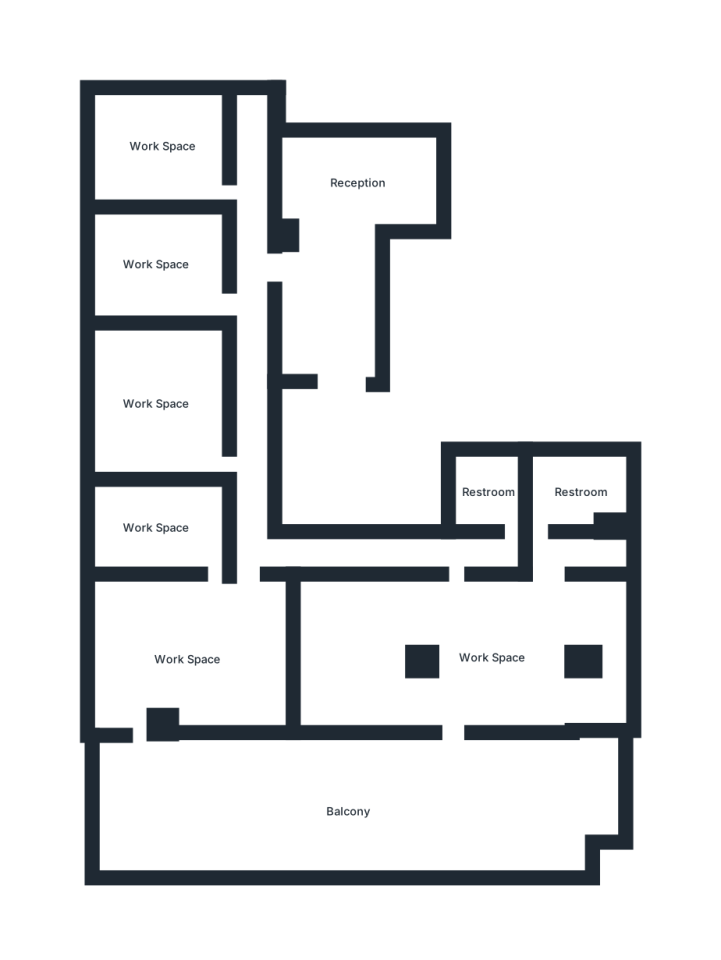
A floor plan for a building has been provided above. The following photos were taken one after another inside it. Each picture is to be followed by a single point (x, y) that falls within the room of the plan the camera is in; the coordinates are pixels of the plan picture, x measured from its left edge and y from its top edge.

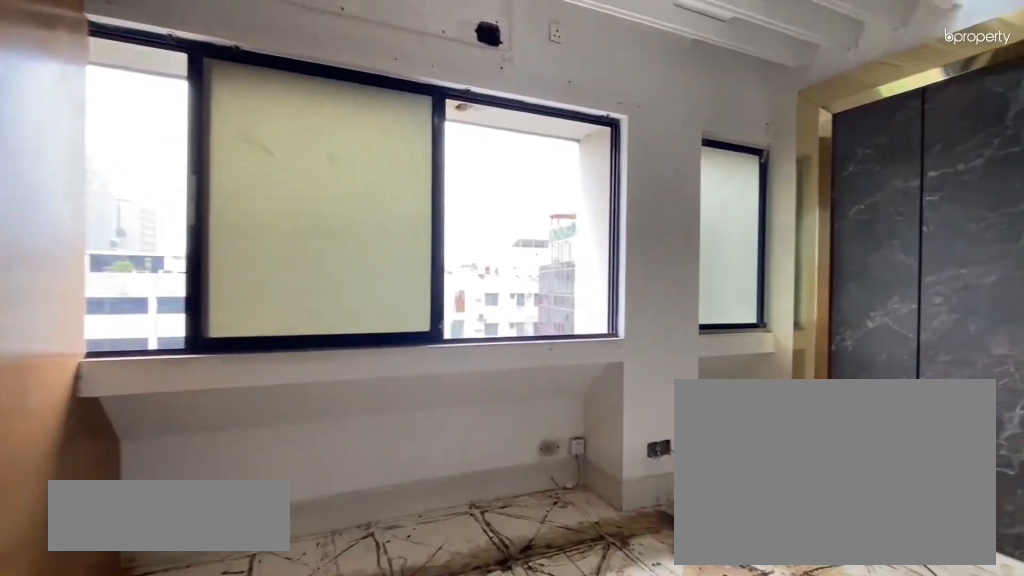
(160, 263)
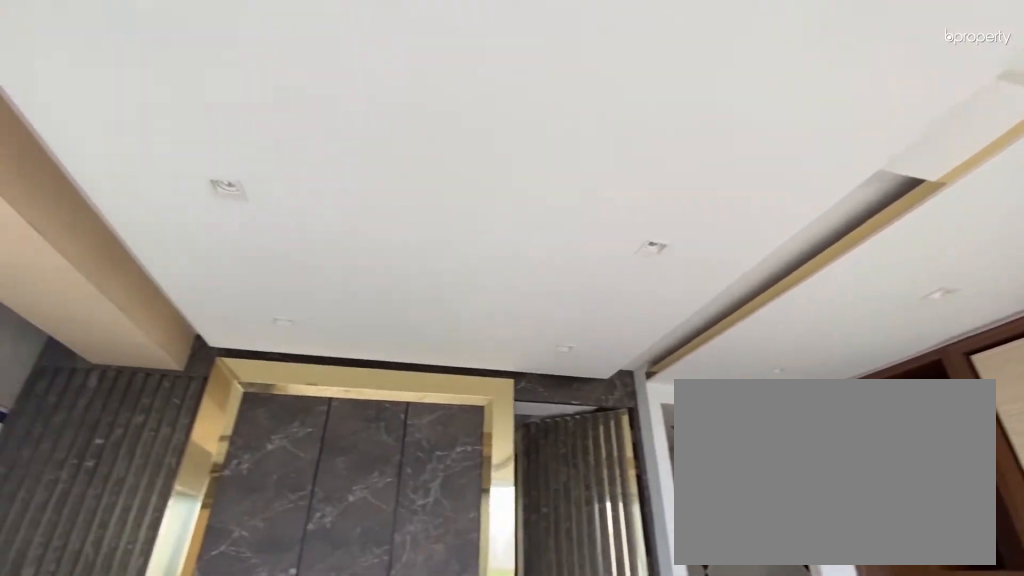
(188, 660)
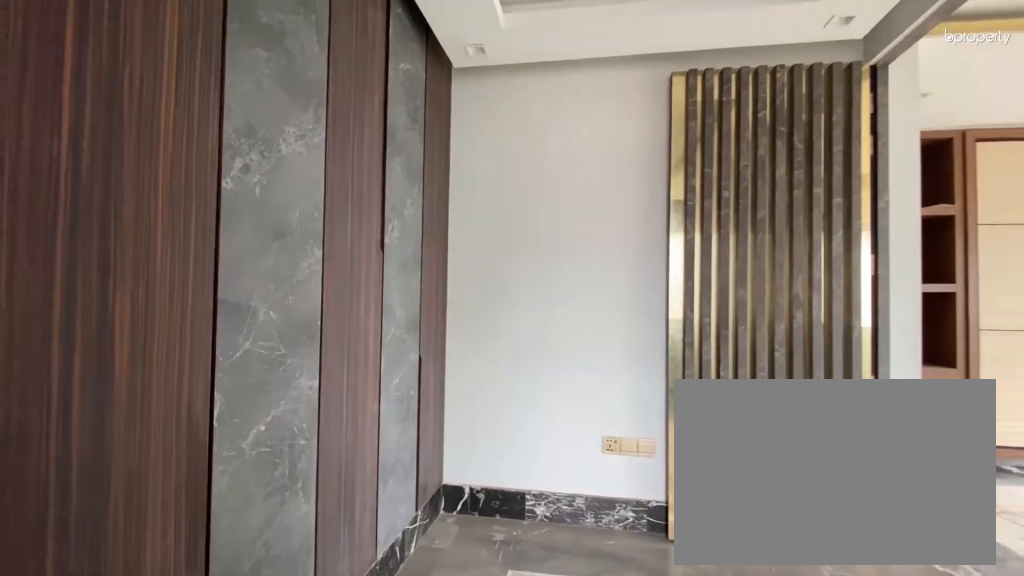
(154, 528)
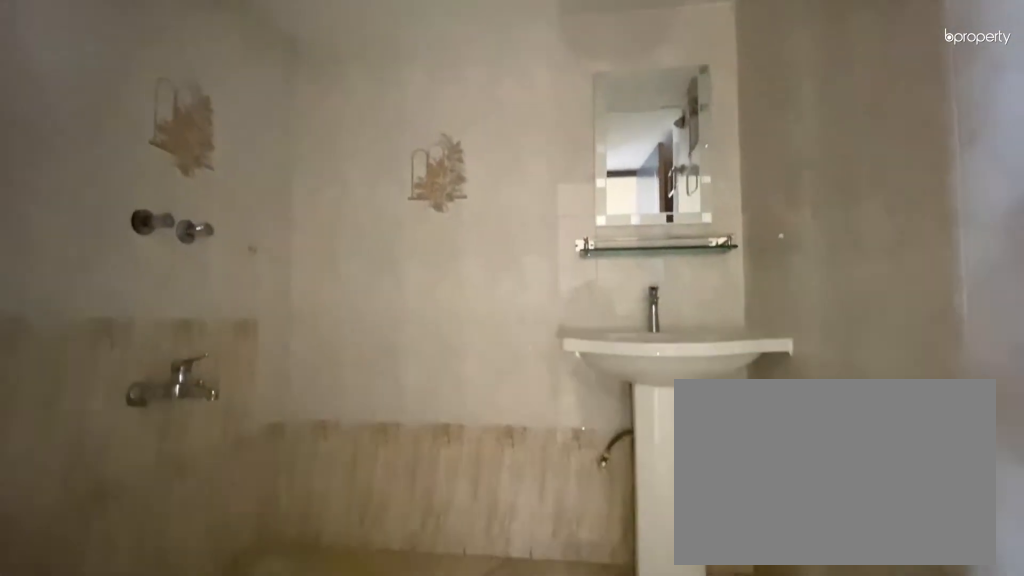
(493, 495)
